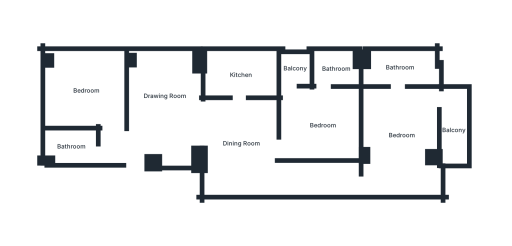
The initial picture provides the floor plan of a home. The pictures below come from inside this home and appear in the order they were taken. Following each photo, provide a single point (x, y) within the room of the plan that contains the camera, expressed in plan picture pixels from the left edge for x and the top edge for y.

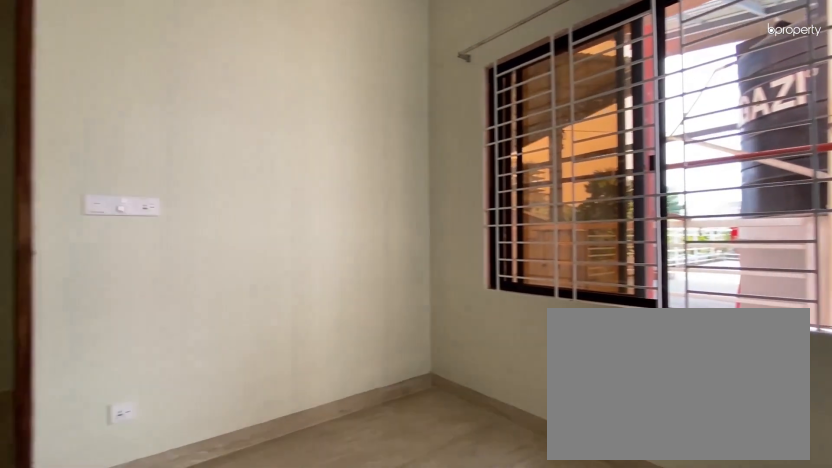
(85, 91)
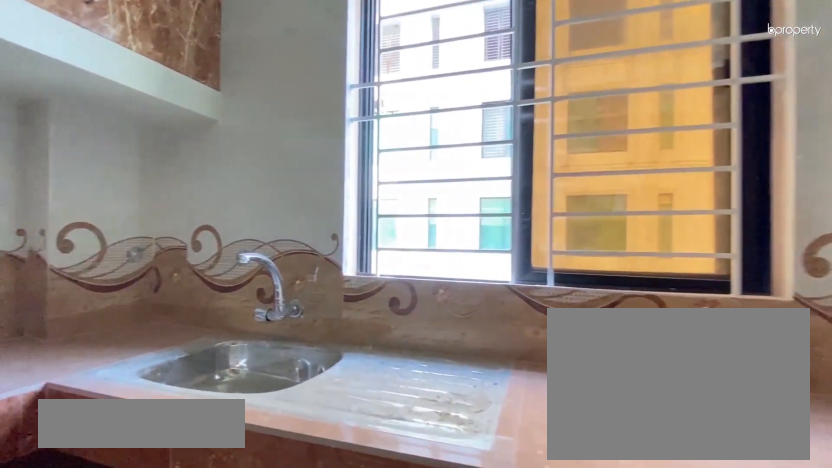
(240, 75)
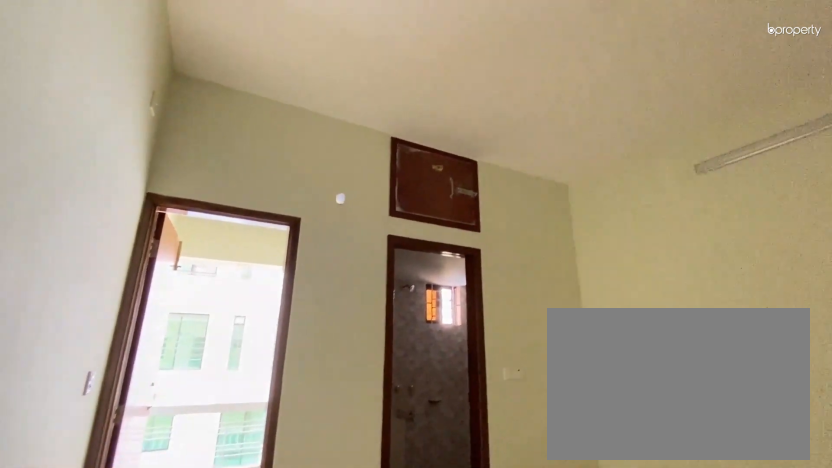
(322, 125)
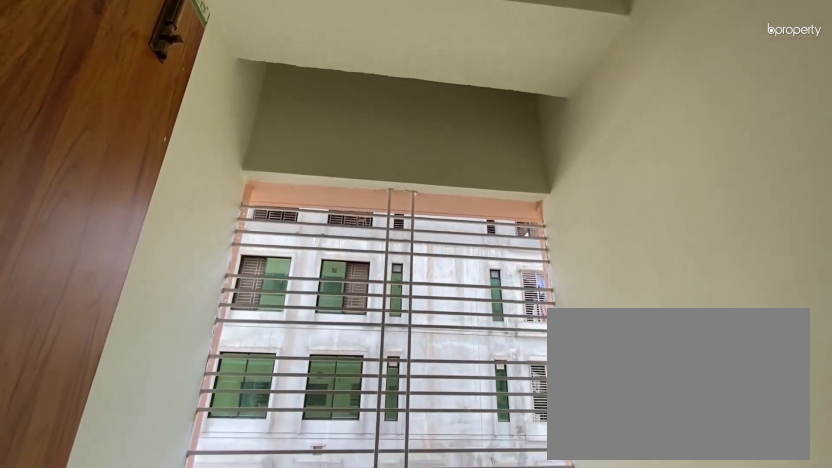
(294, 68)
